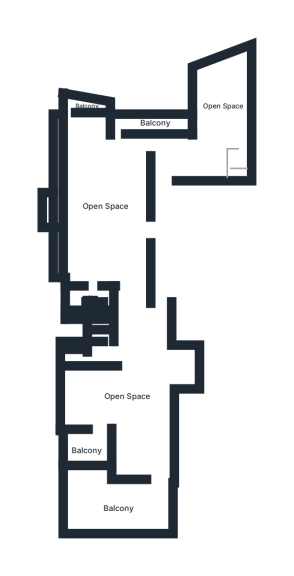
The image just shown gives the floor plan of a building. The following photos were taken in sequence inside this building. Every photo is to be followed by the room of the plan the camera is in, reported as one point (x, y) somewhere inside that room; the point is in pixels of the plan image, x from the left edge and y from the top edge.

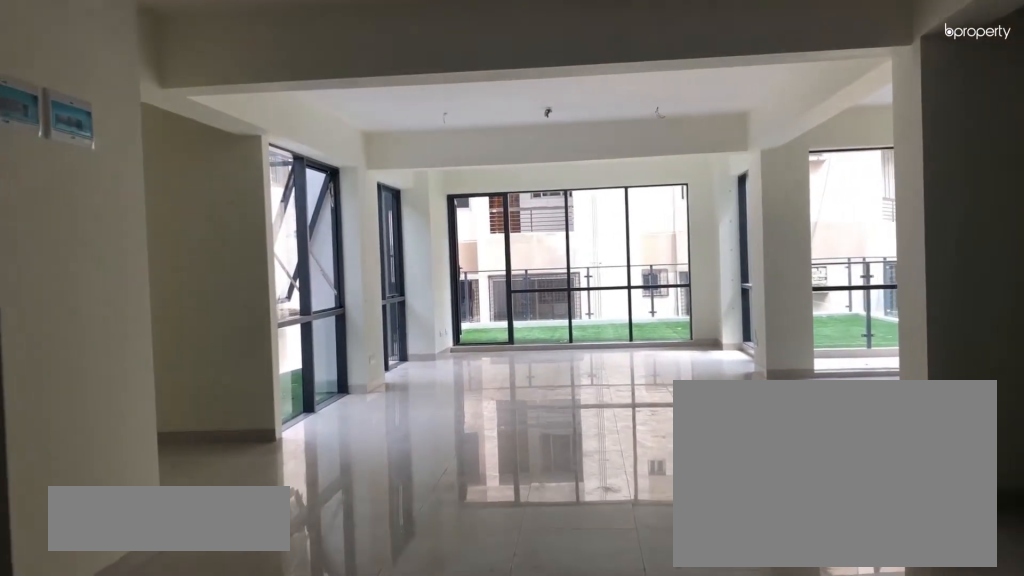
(125, 392)
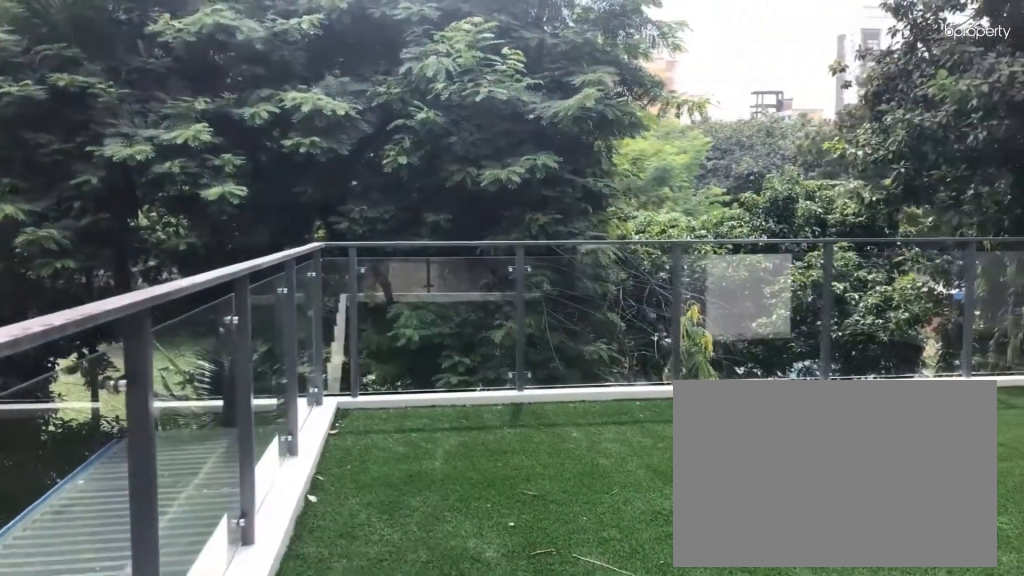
(113, 512)
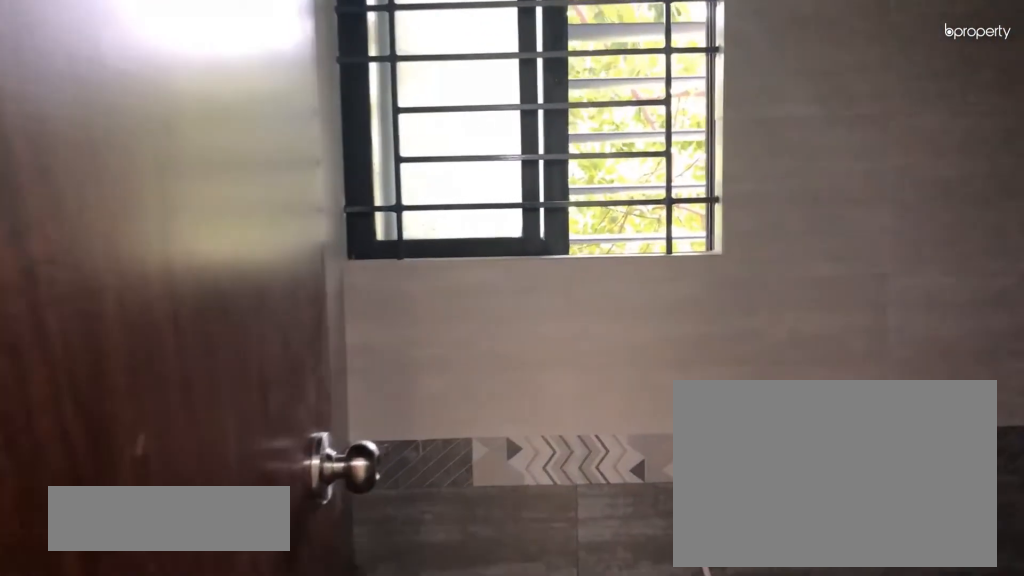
(74, 352)
